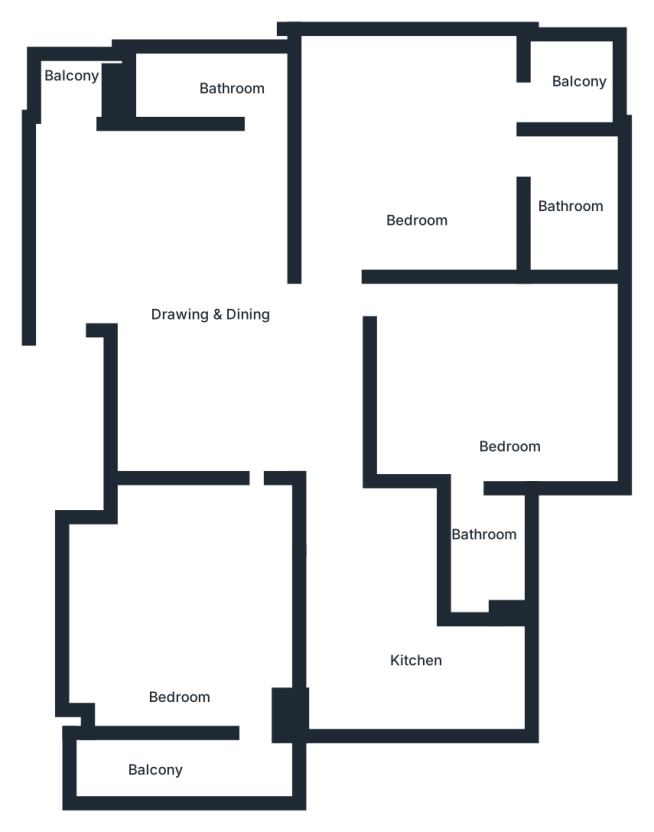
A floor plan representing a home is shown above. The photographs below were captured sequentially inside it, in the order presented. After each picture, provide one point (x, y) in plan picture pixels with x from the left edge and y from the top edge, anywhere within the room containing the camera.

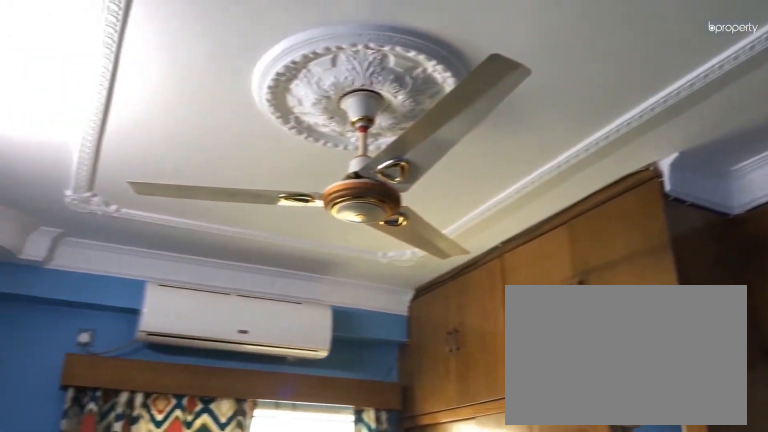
(515, 381)
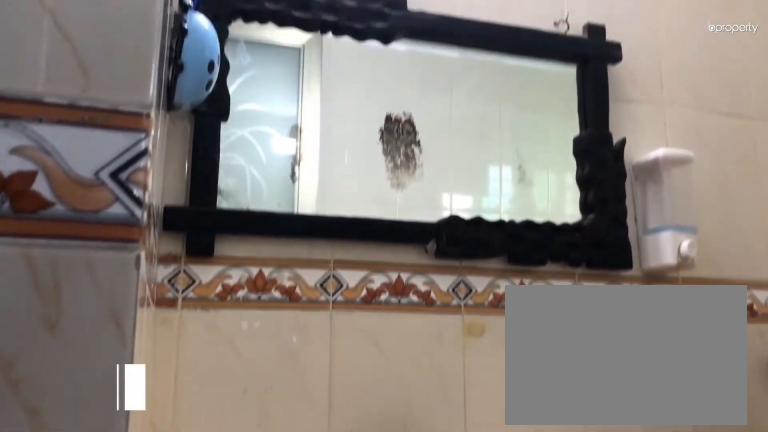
(486, 555)
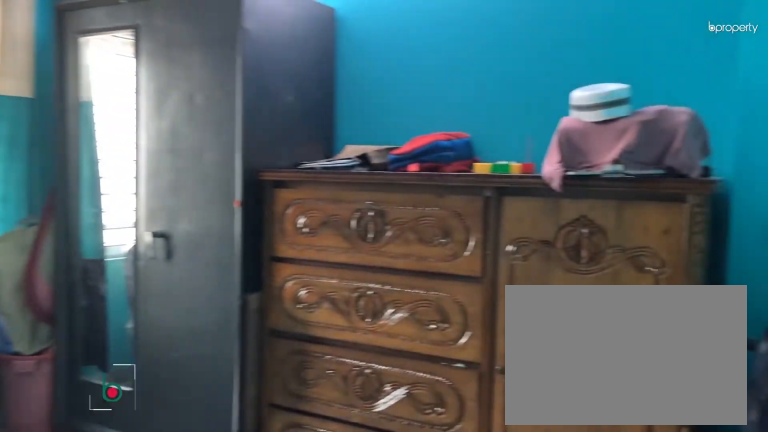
(198, 625)
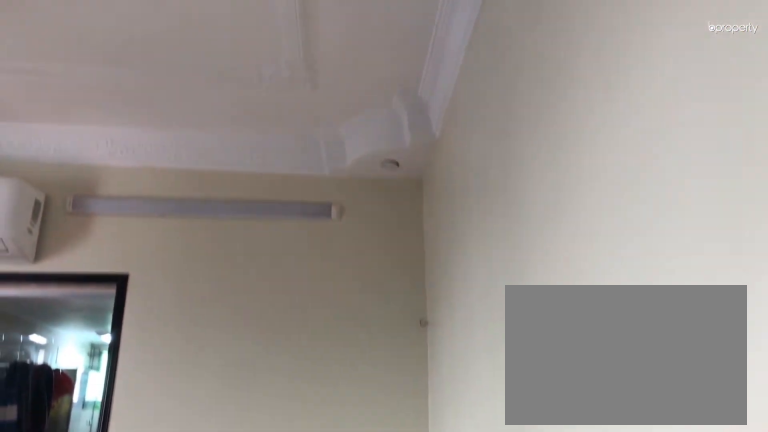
(418, 165)
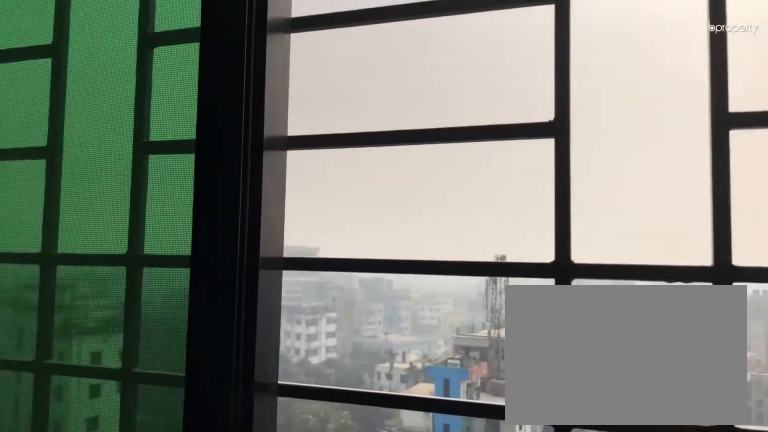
(582, 86)
